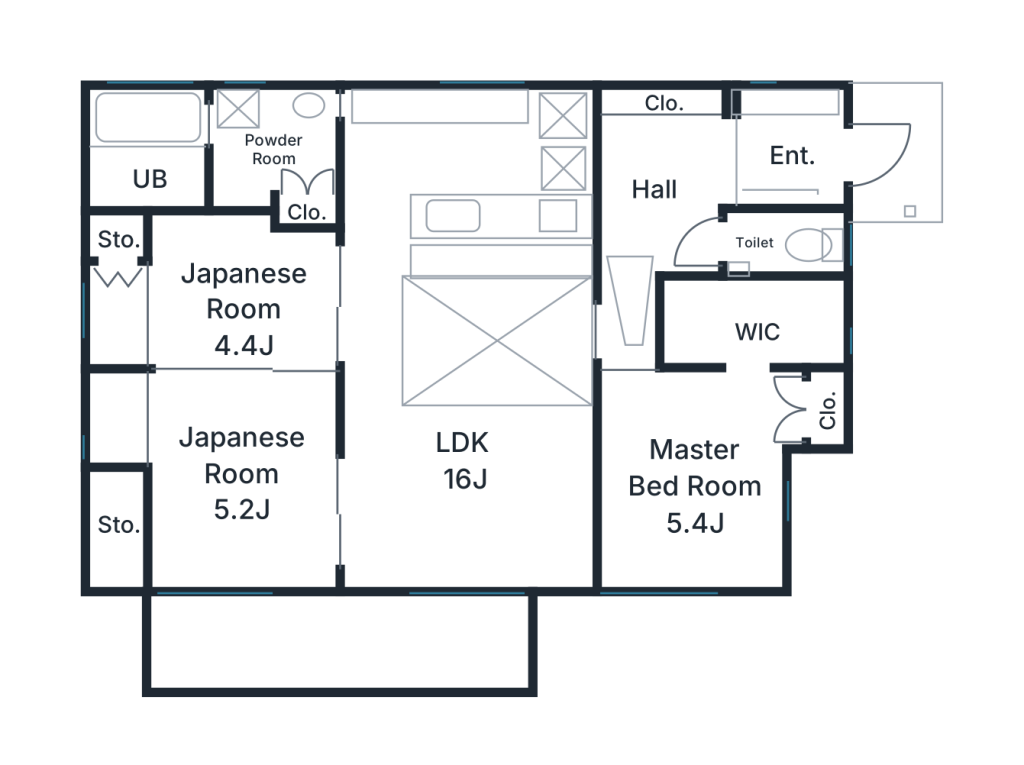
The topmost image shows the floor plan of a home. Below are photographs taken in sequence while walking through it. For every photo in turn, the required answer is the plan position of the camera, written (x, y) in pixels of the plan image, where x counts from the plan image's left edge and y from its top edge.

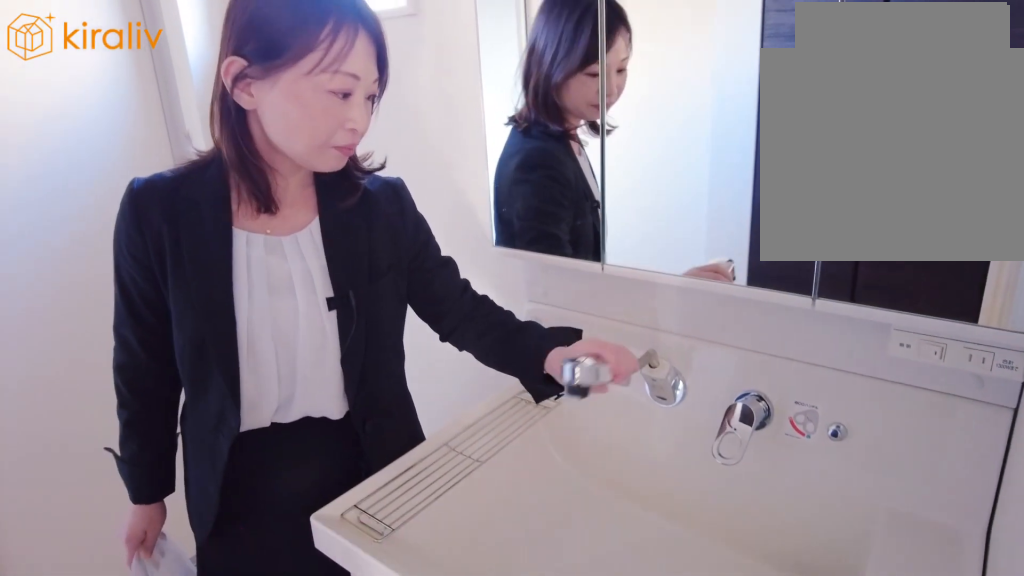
(270, 172)
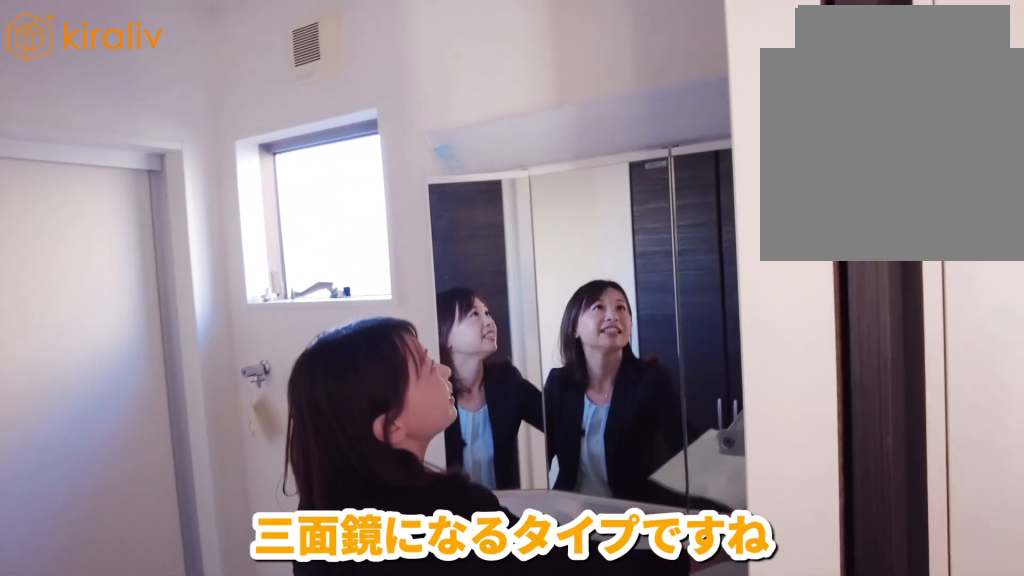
(261, 182)
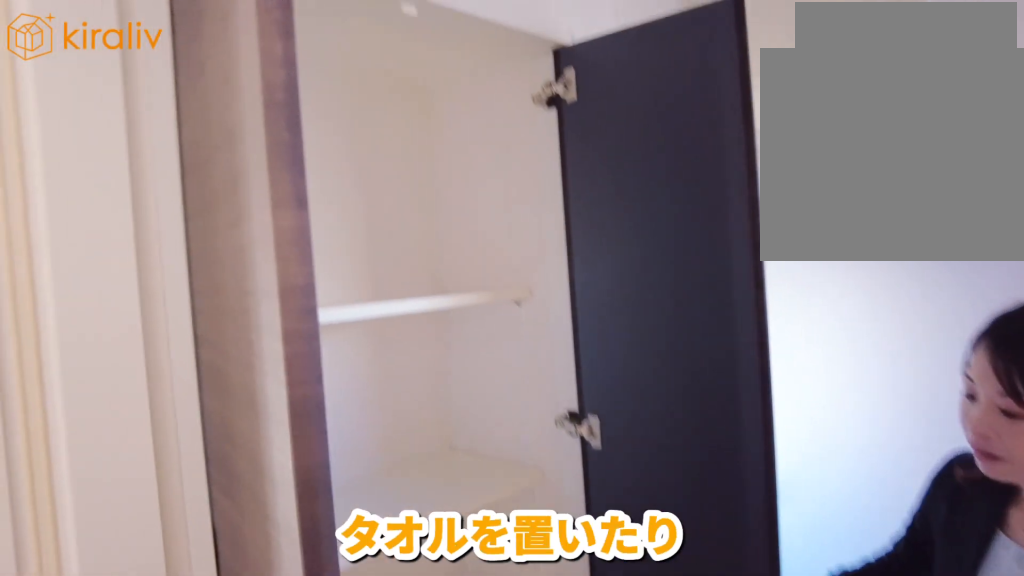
(232, 177)
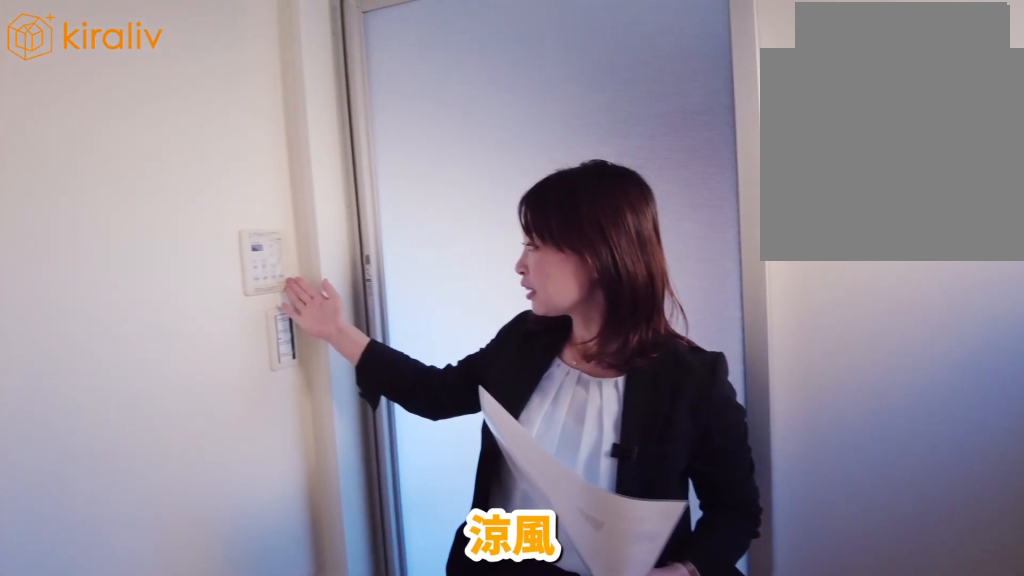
(202, 177)
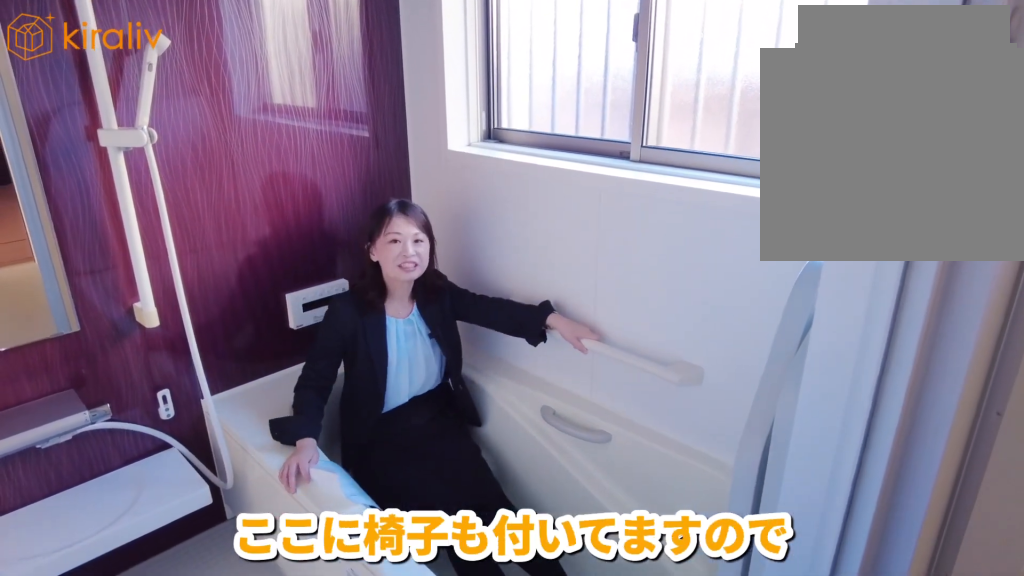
(155, 179)
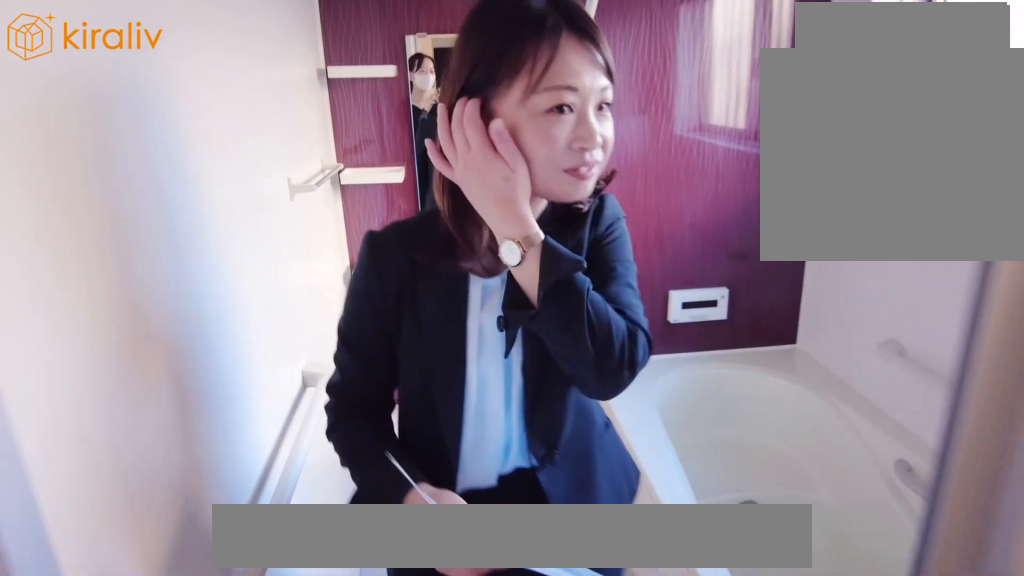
(156, 179)
